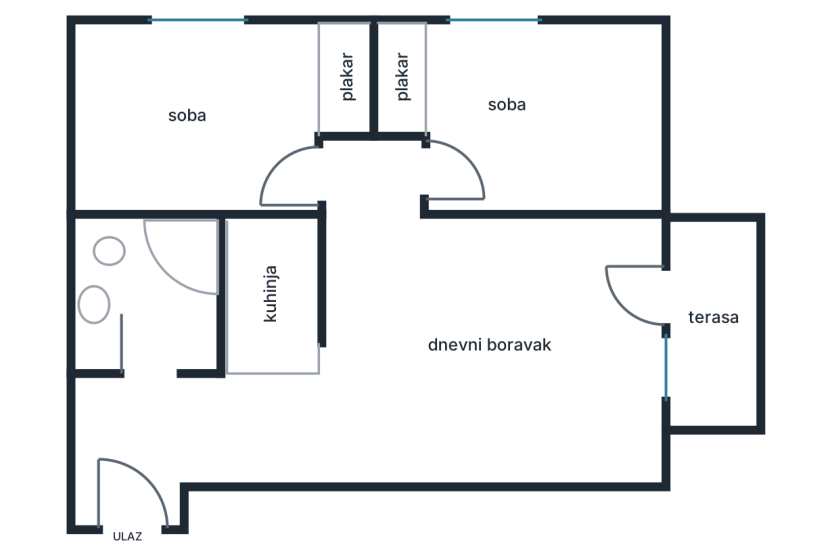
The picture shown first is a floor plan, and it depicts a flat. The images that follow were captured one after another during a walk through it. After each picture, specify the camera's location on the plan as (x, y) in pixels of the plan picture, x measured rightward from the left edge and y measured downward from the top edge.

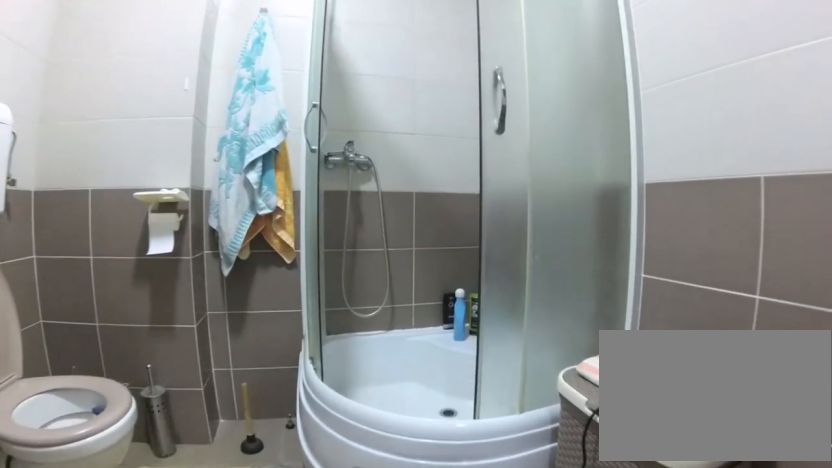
(150, 352)
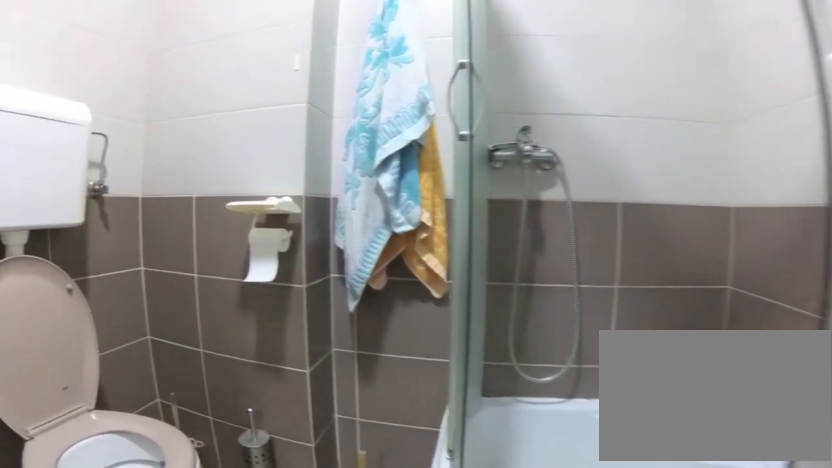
(155, 320)
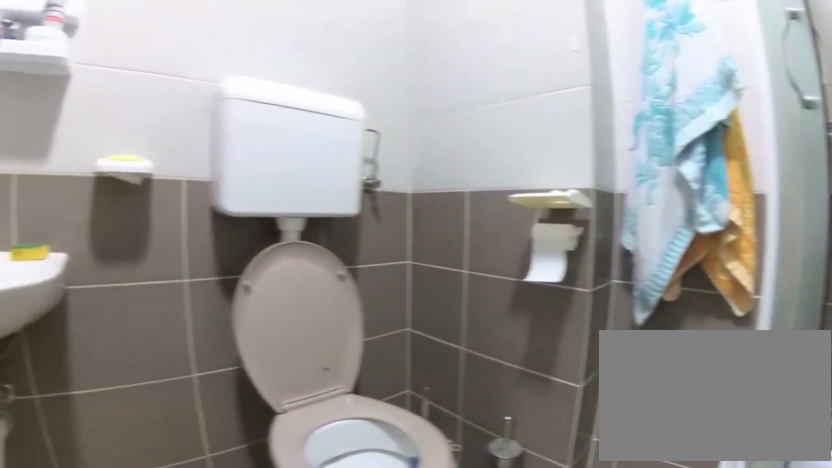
(166, 312)
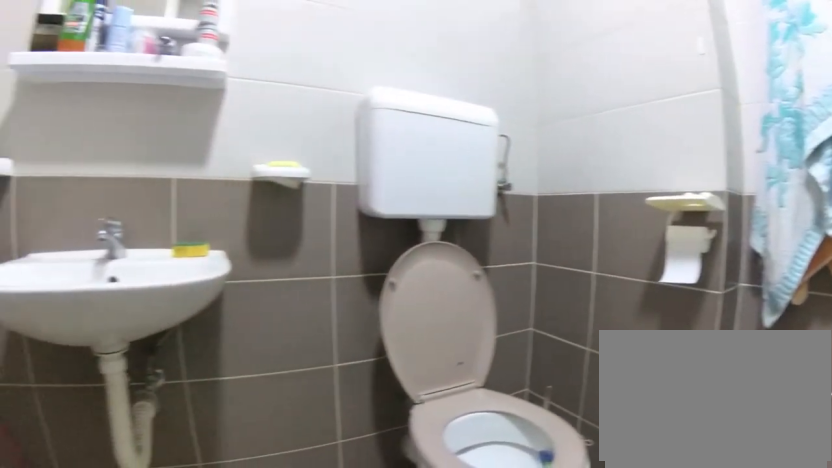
(169, 306)
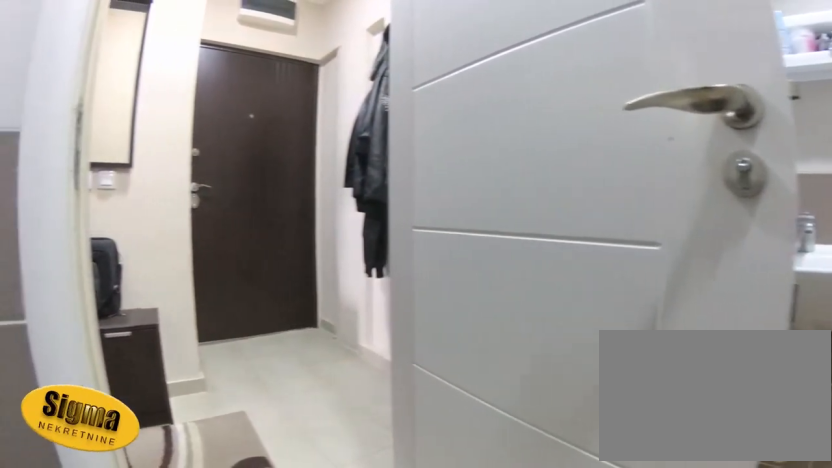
(155, 293)
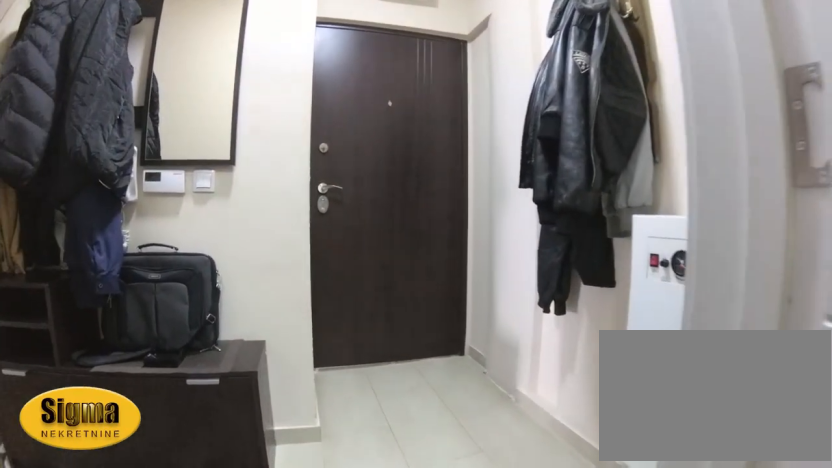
(141, 342)
